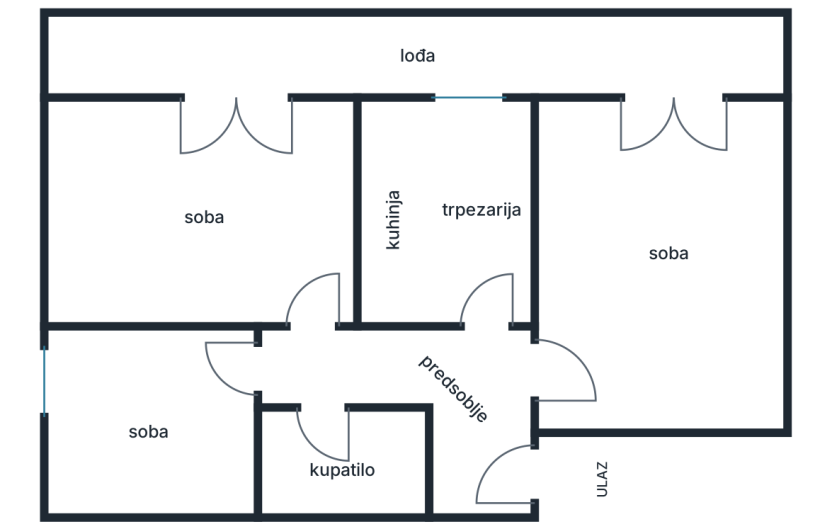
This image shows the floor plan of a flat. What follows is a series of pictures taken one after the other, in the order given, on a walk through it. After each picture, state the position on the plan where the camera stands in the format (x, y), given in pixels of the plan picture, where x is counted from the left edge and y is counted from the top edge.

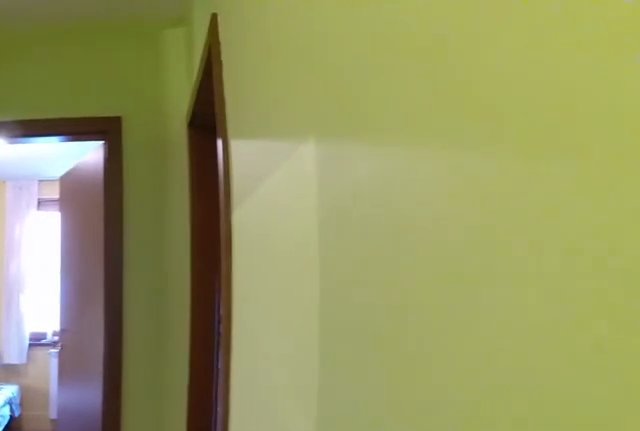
(521, 354)
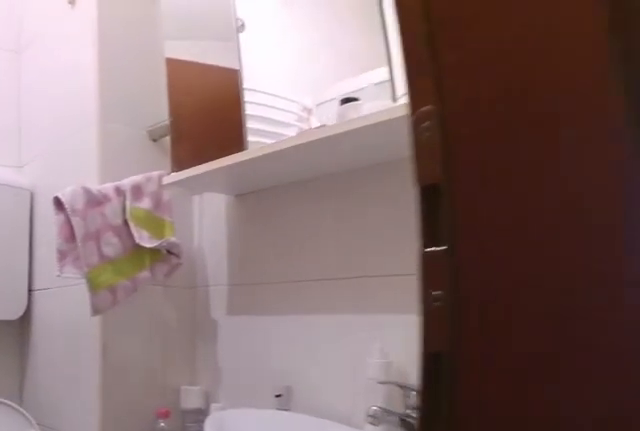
(327, 384)
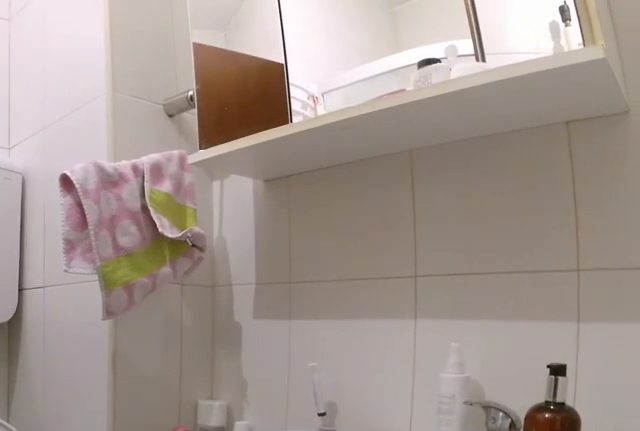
(327, 384)
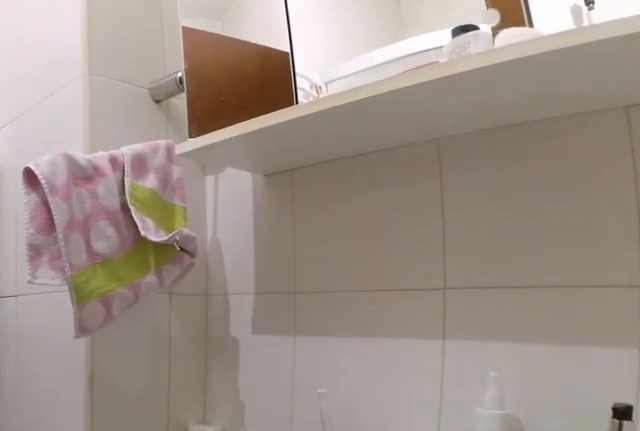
(327, 384)
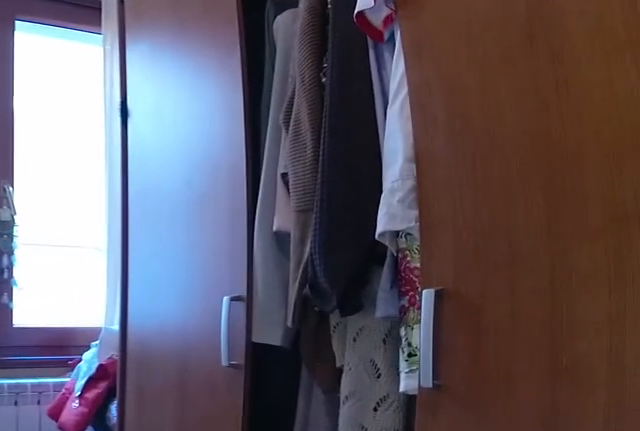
(216, 367)
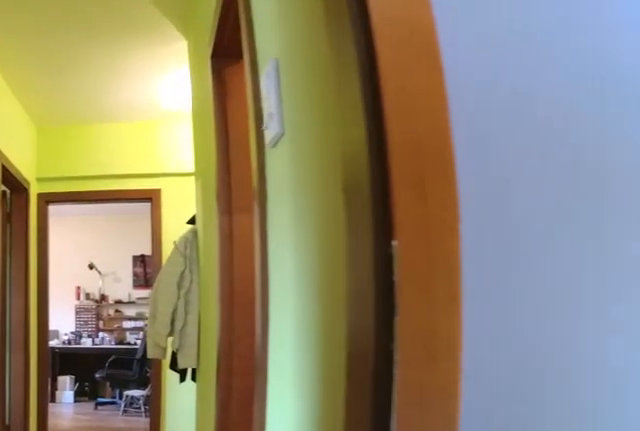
(212, 366)
